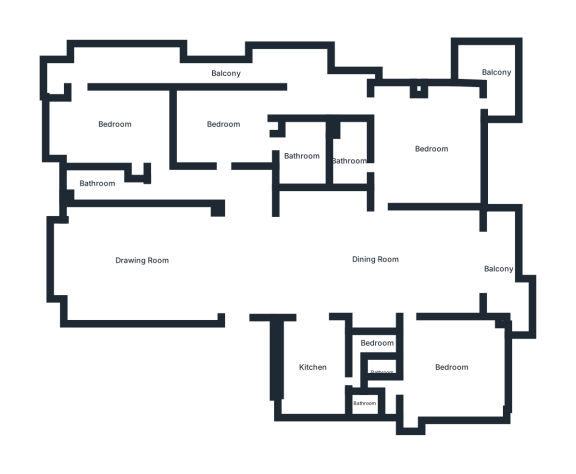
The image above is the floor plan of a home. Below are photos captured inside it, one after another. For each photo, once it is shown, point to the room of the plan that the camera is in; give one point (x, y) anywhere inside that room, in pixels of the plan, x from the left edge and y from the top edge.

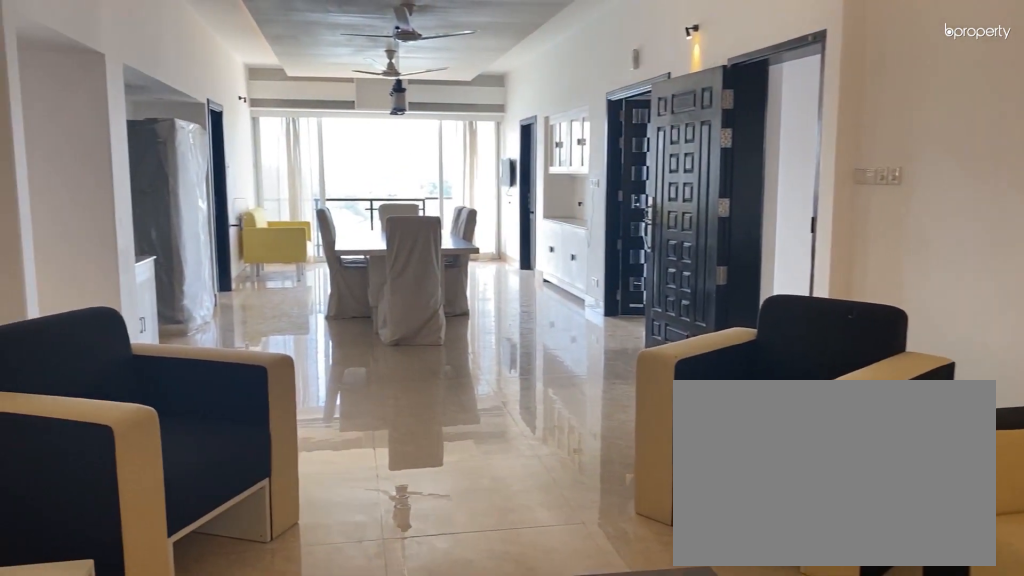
(144, 265)
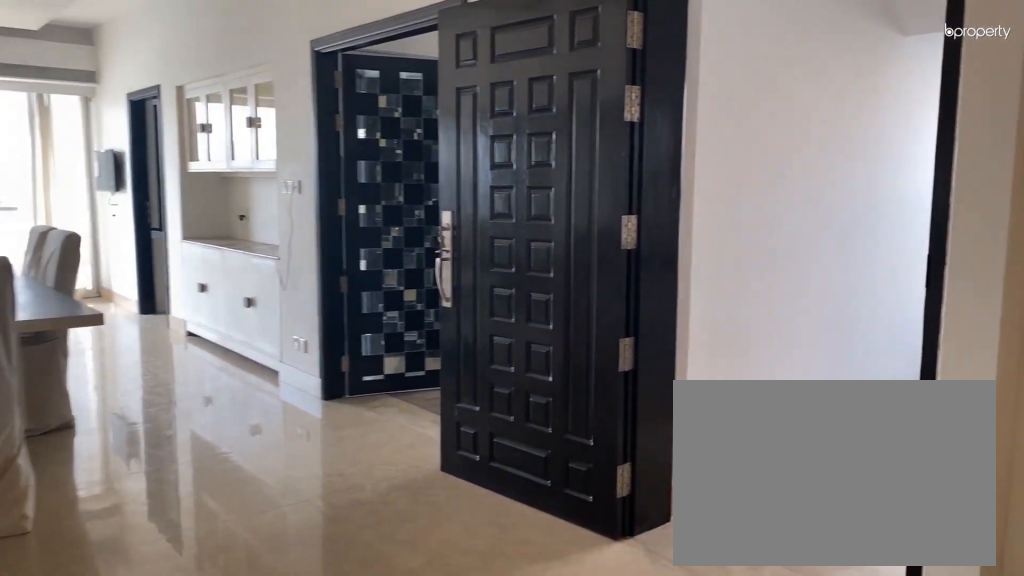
(144, 265)
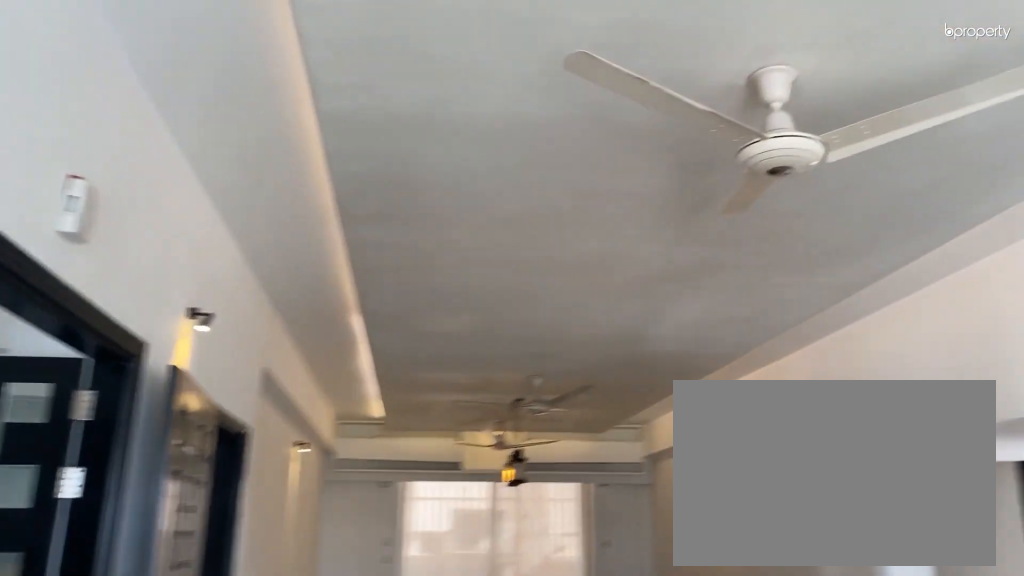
(373, 259)
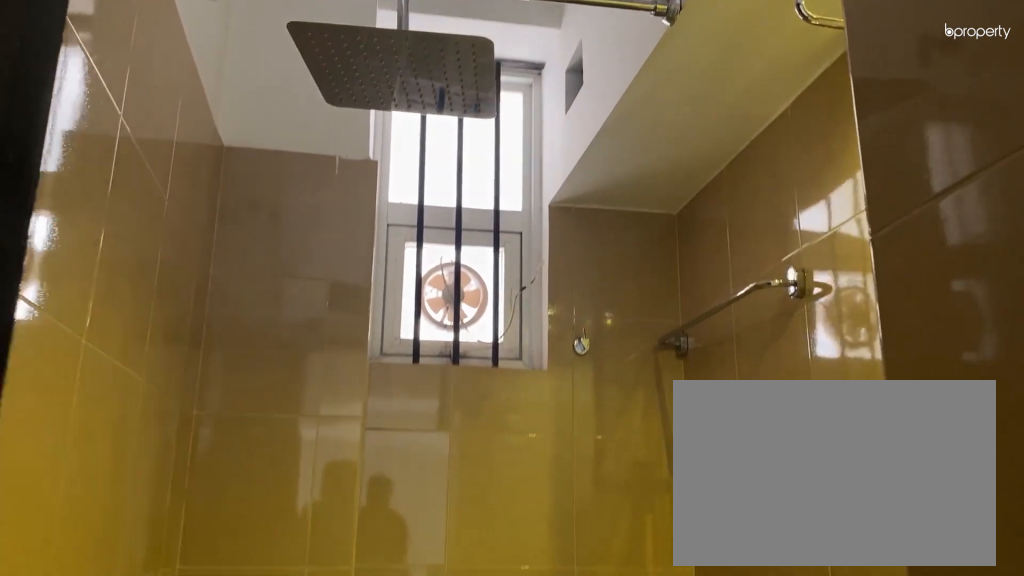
(96, 181)
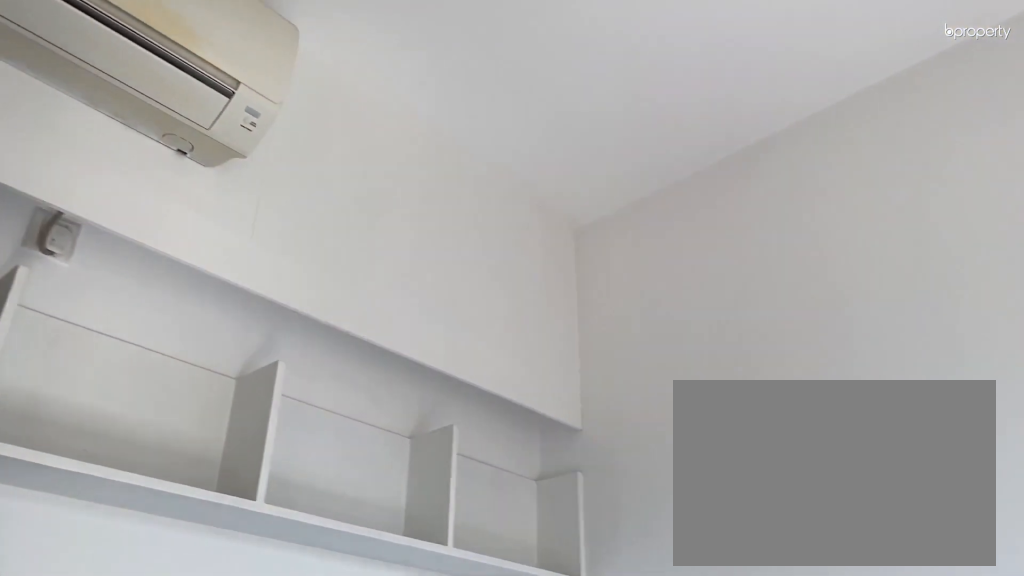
(222, 123)
